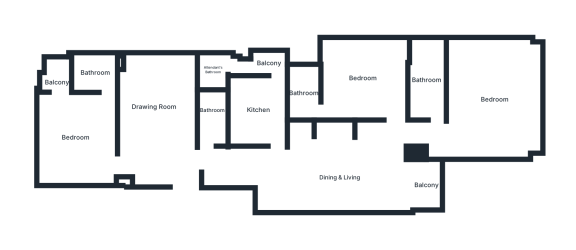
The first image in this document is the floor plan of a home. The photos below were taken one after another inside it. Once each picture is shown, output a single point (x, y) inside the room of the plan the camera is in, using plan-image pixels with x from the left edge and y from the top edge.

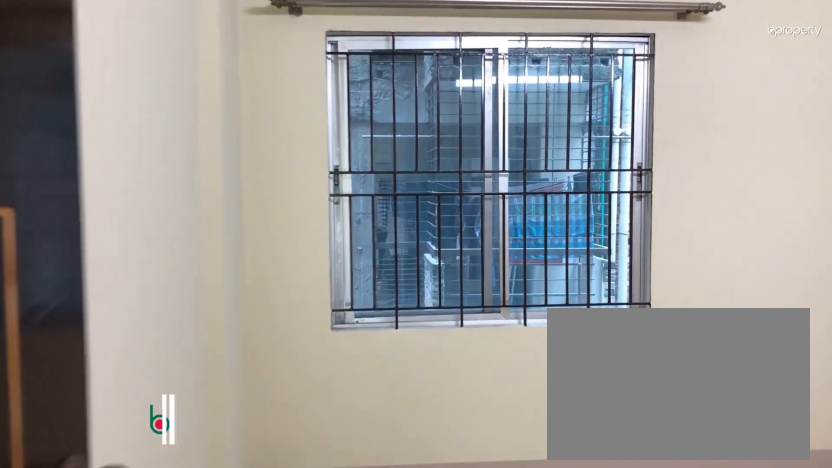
(77, 138)
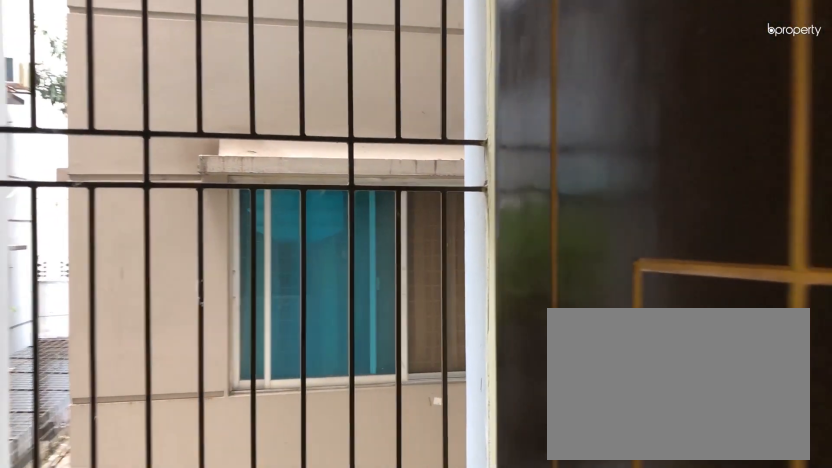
(56, 73)
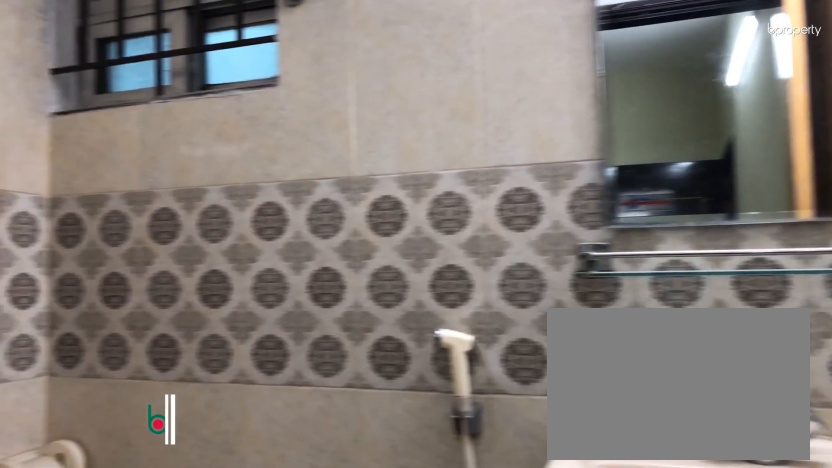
(90, 72)
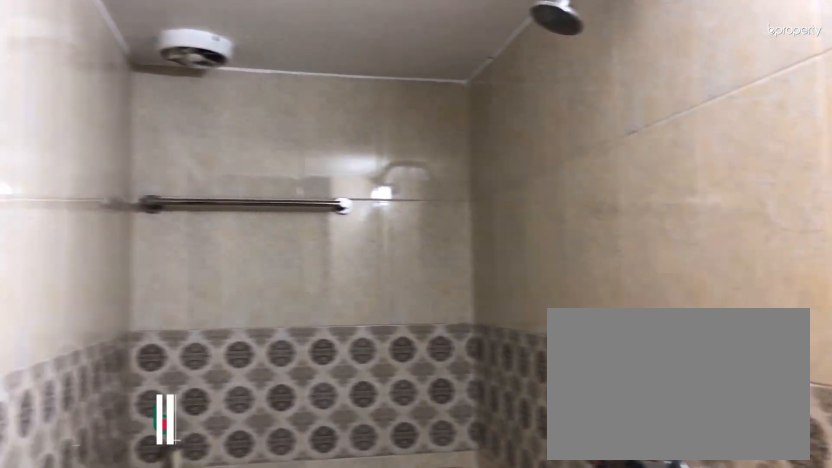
(212, 115)
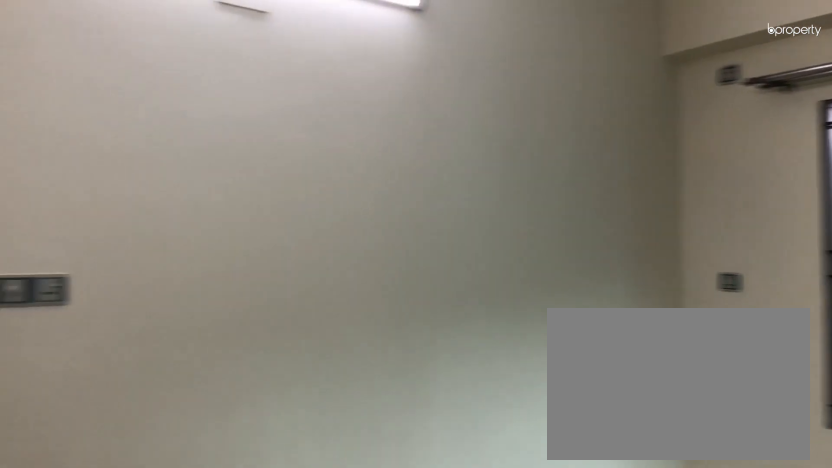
(493, 92)
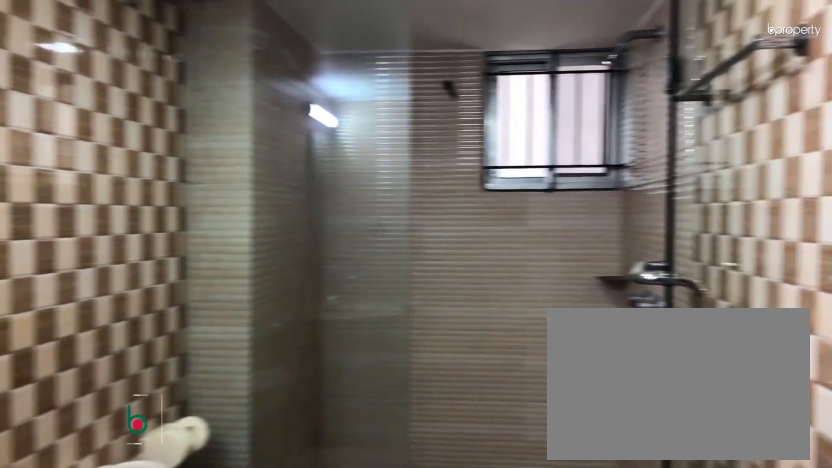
(428, 79)
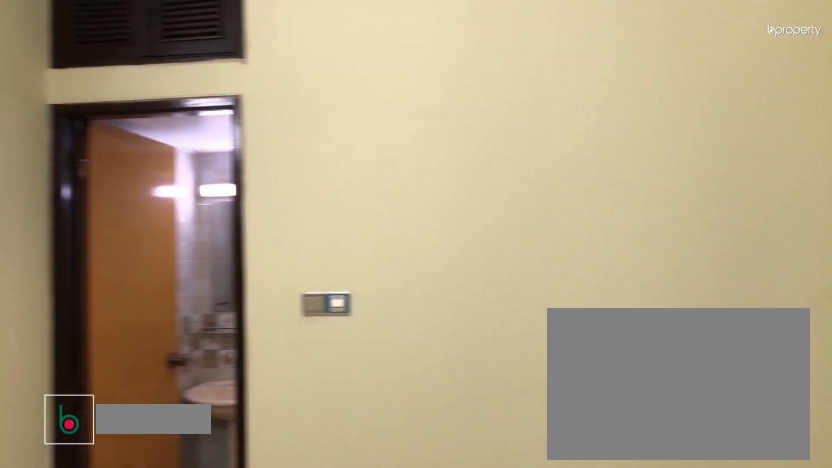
(362, 79)
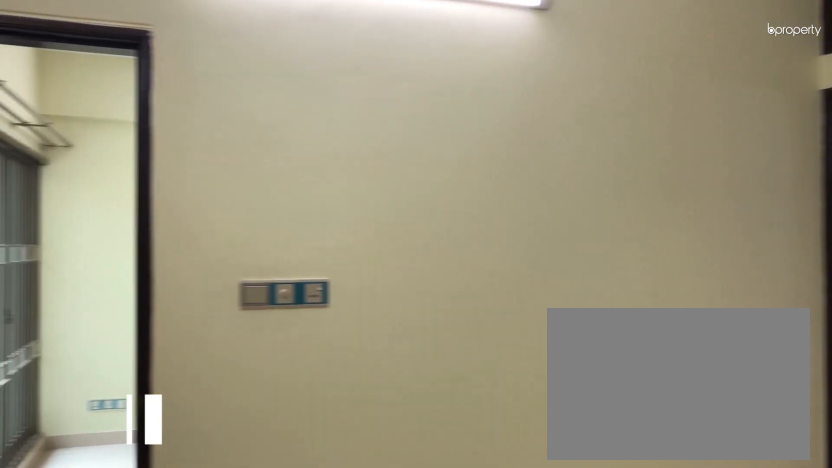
(362, 79)
